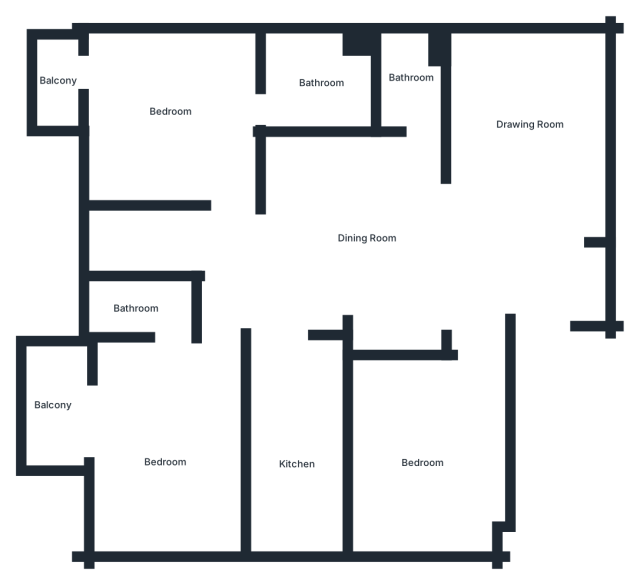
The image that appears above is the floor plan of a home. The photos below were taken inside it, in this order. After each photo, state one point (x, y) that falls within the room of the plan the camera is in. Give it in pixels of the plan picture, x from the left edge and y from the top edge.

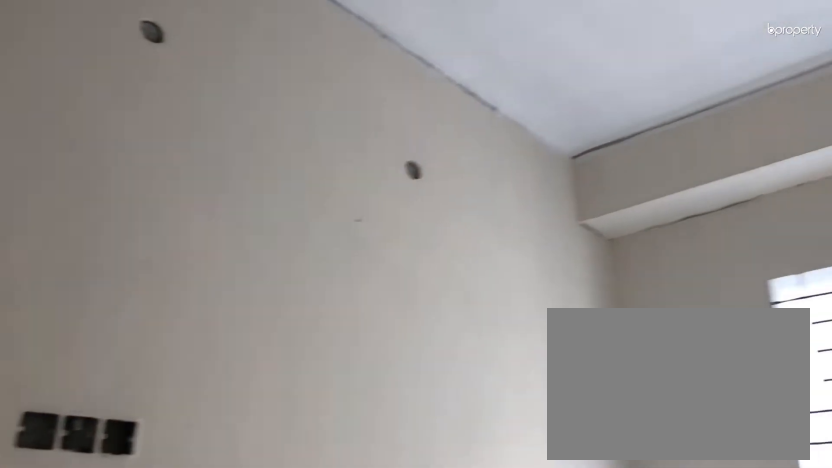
(523, 135)
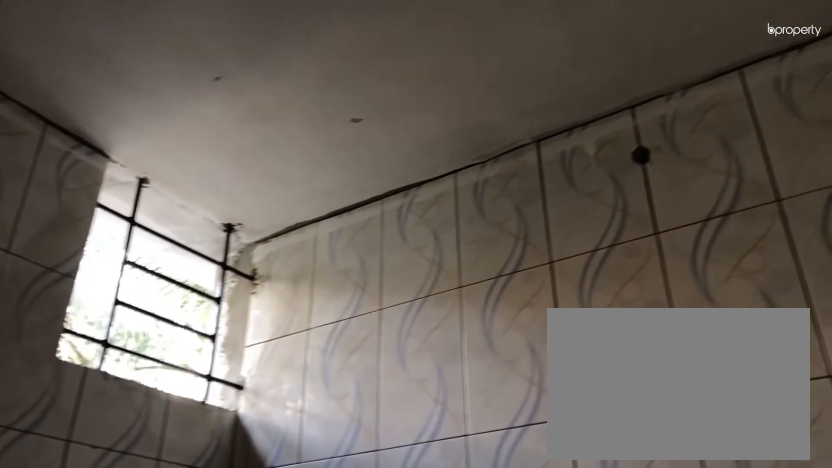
(132, 312)
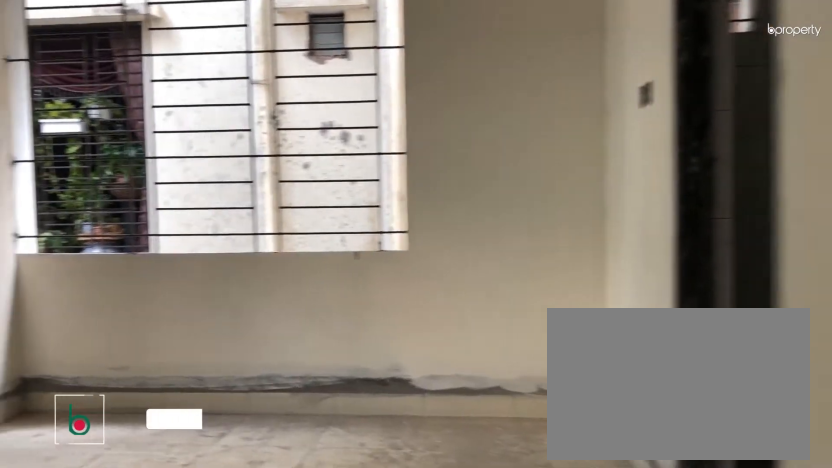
(165, 113)
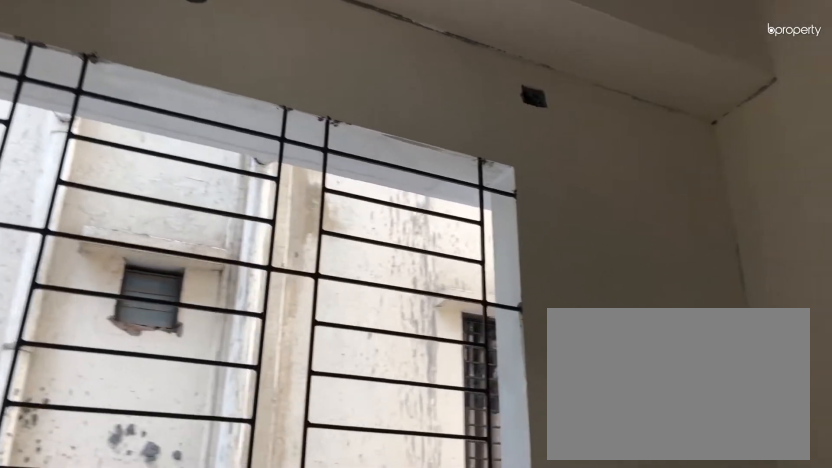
(165, 113)
